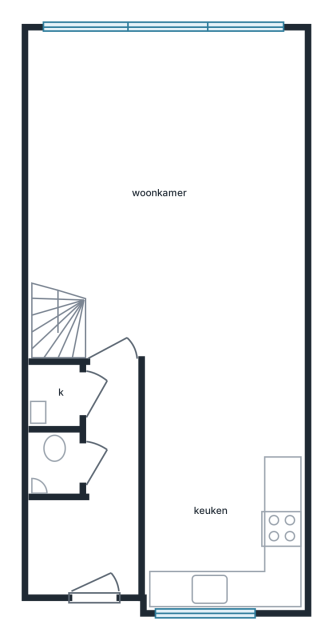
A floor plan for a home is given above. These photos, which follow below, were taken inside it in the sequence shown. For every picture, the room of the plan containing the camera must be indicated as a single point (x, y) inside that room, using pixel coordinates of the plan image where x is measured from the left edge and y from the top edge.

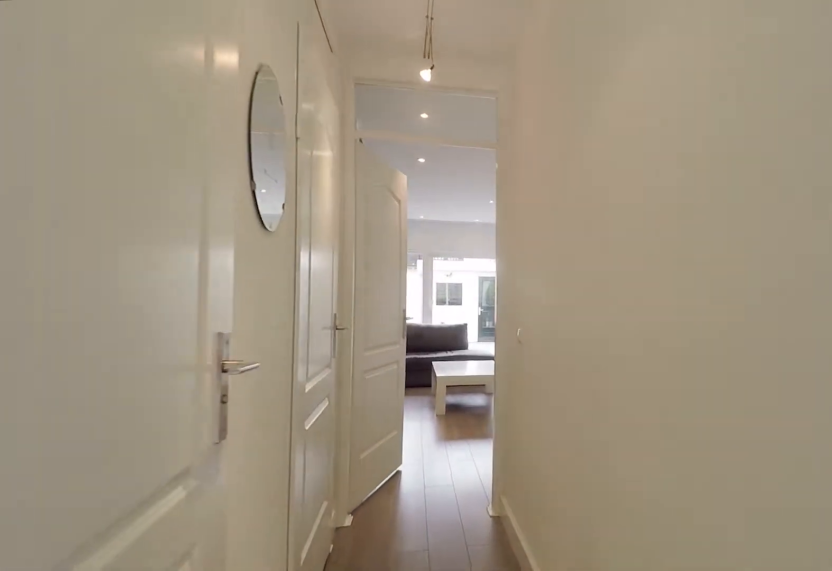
(96, 500)
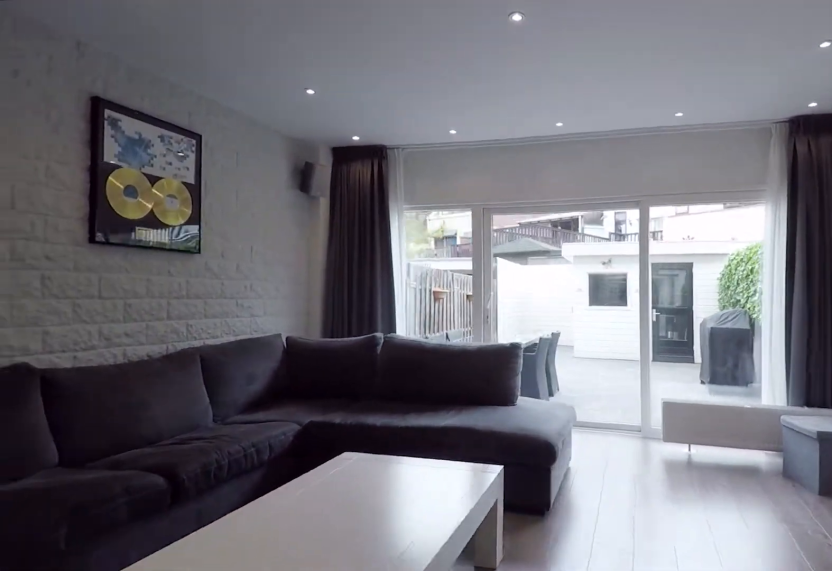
(171, 192)
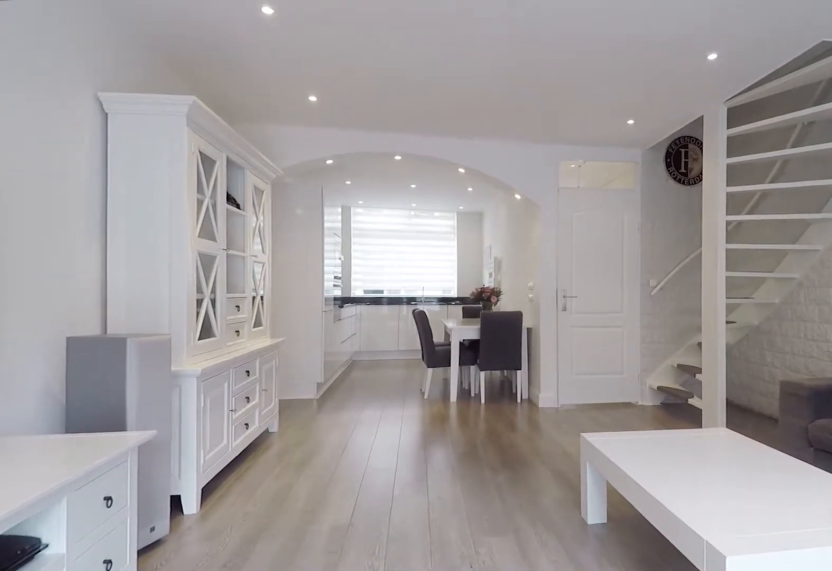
(171, 192)
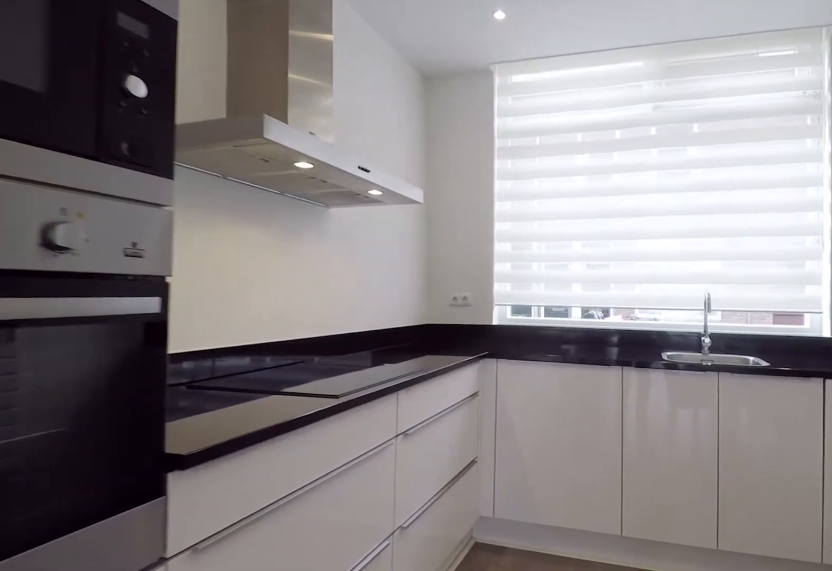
(223, 482)
